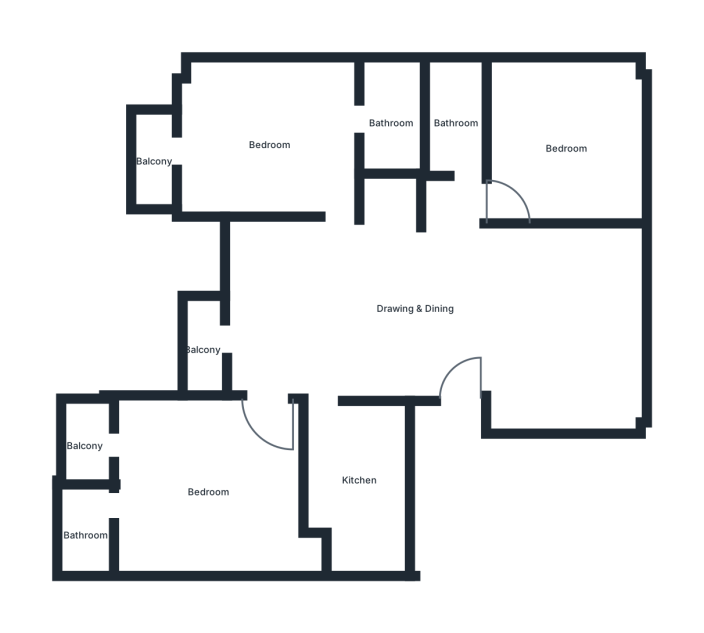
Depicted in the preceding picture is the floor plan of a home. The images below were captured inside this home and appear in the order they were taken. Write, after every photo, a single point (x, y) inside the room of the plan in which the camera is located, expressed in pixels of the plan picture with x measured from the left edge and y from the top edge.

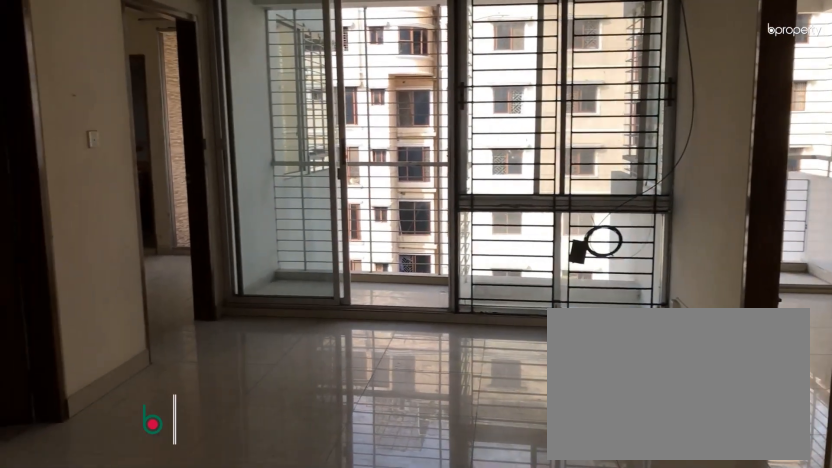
(416, 311)
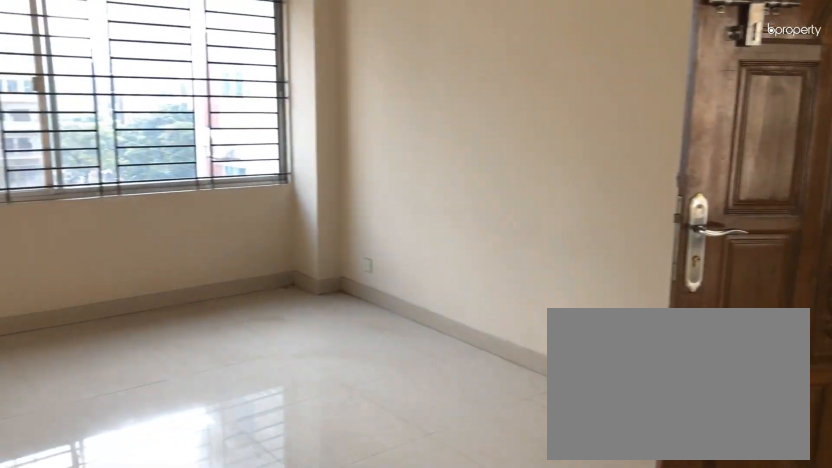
(416, 311)
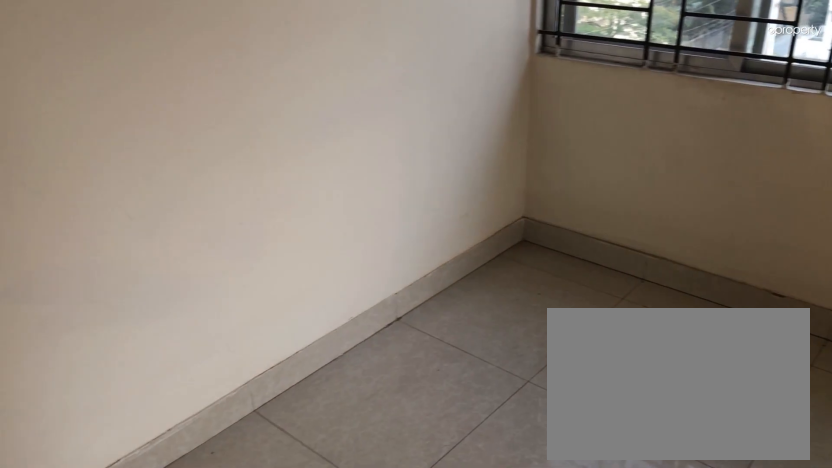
(568, 148)
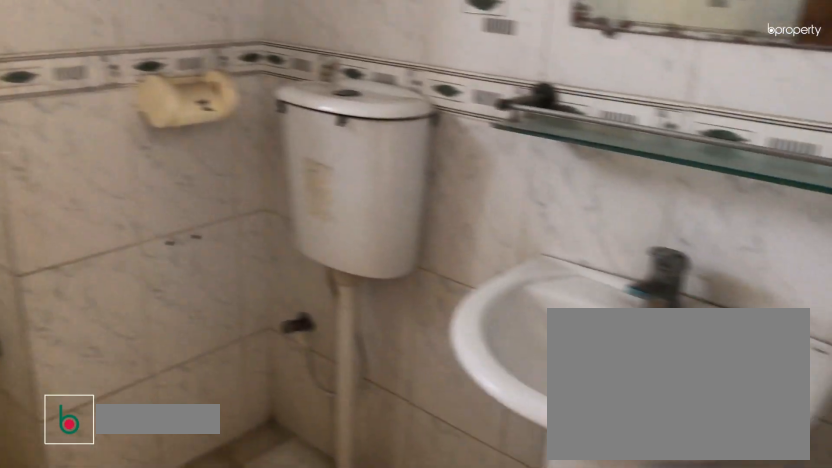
(457, 122)
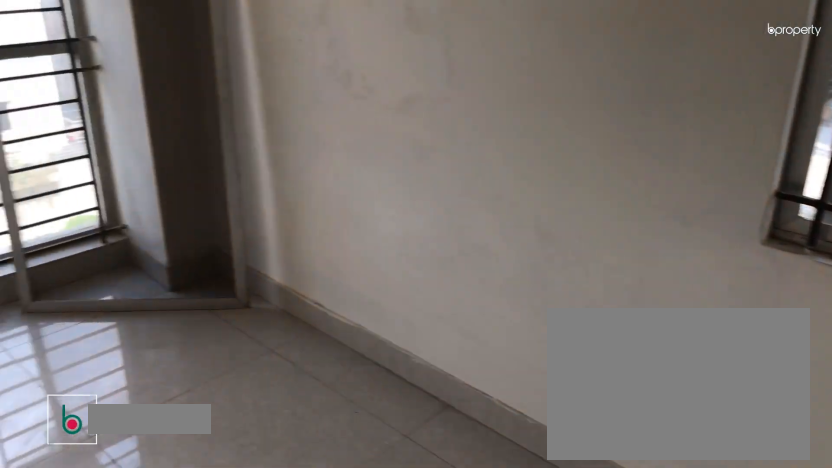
(271, 144)
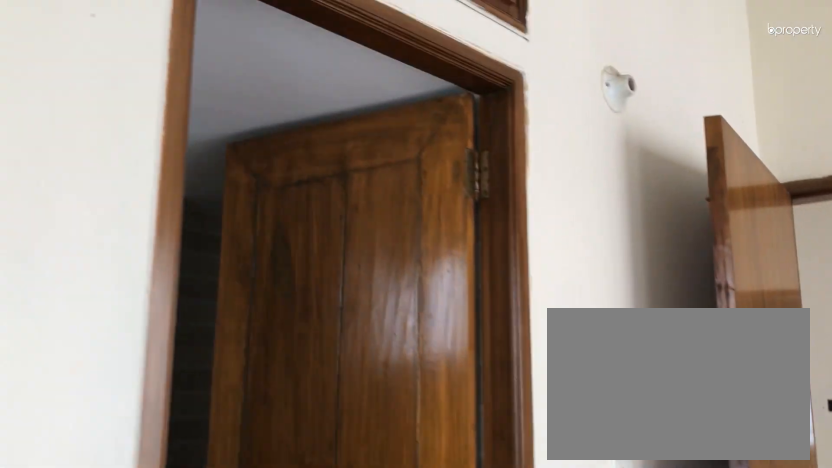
(271, 144)
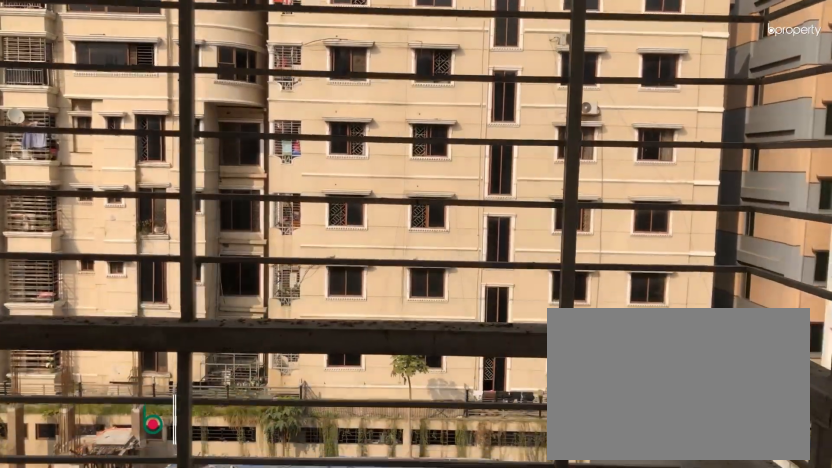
(156, 160)
